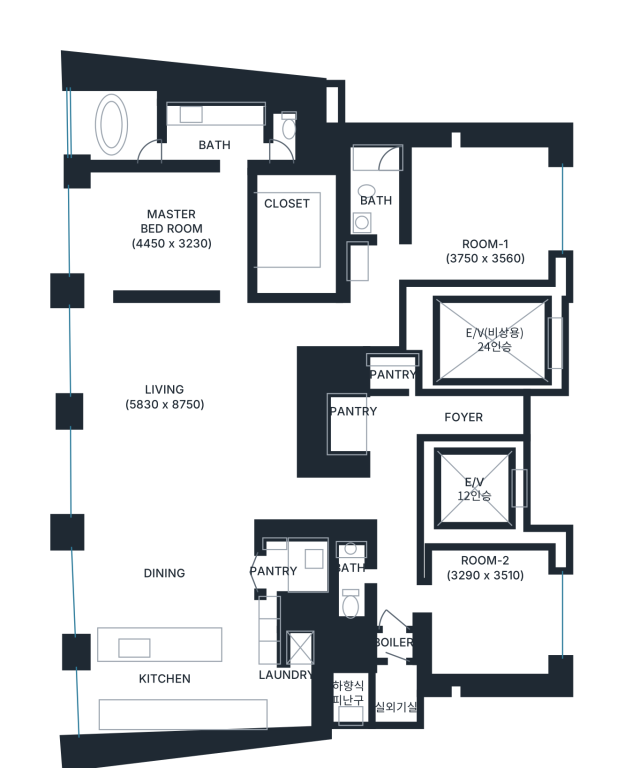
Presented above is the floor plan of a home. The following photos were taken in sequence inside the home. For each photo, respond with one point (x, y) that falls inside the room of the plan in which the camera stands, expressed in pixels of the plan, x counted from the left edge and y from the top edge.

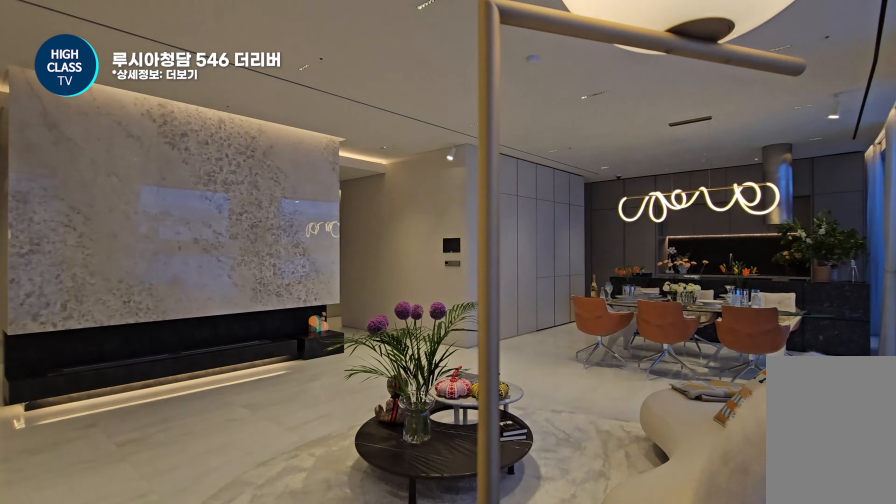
(181, 400)
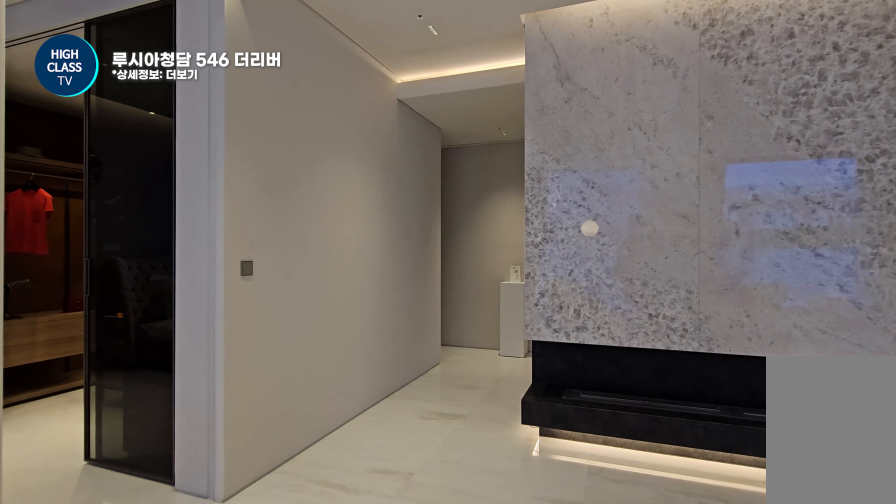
(181, 400)
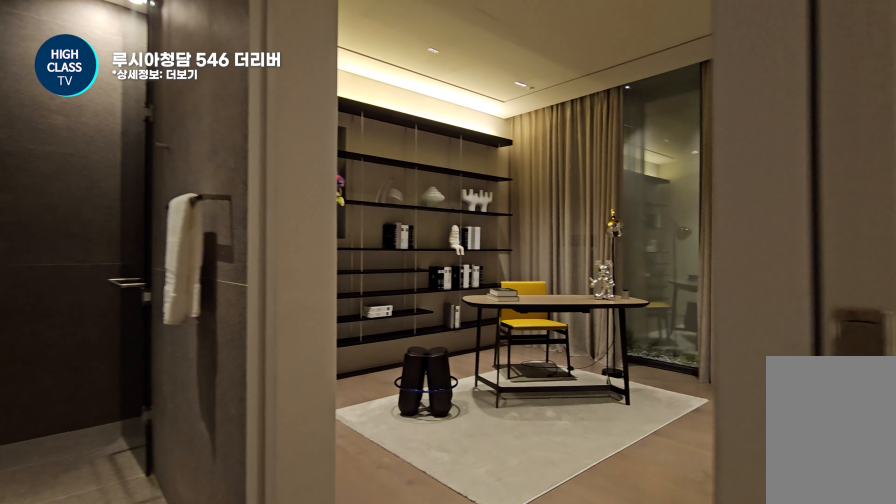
(350, 321)
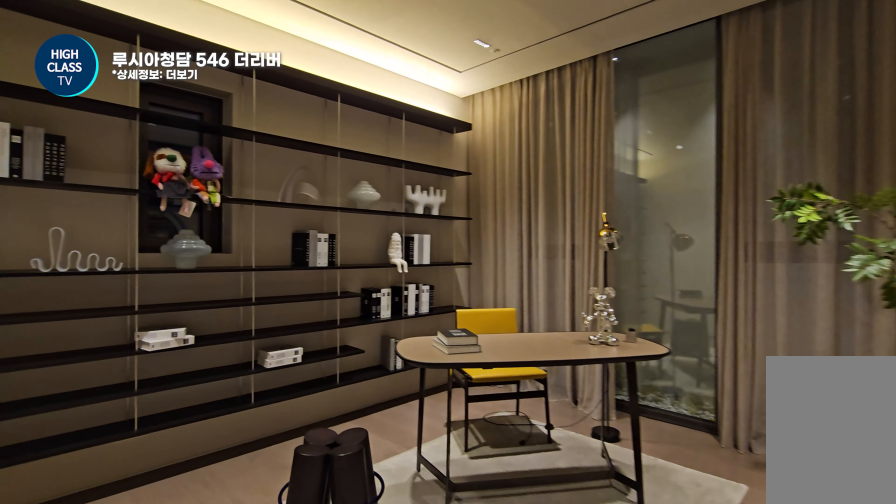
(448, 209)
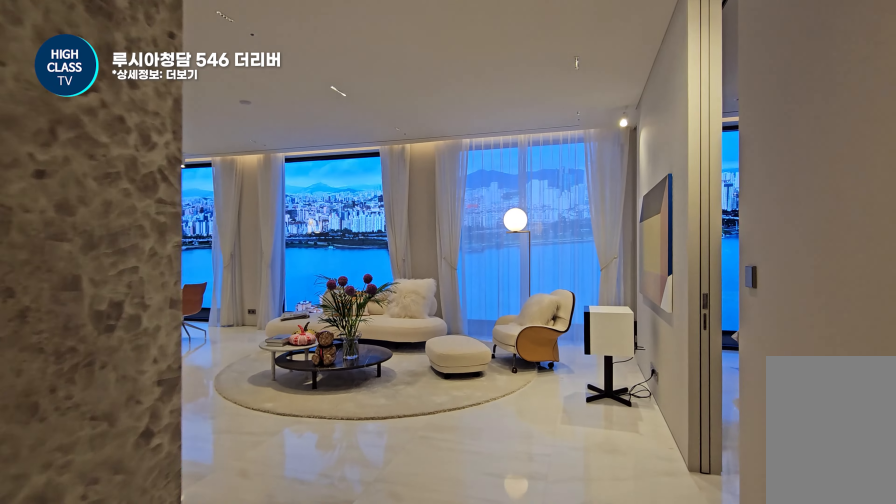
(349, 321)
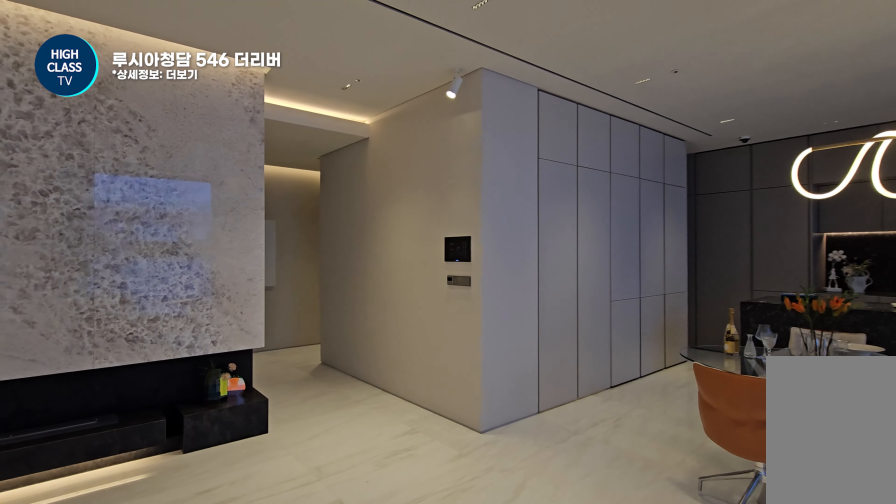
(187, 405)
